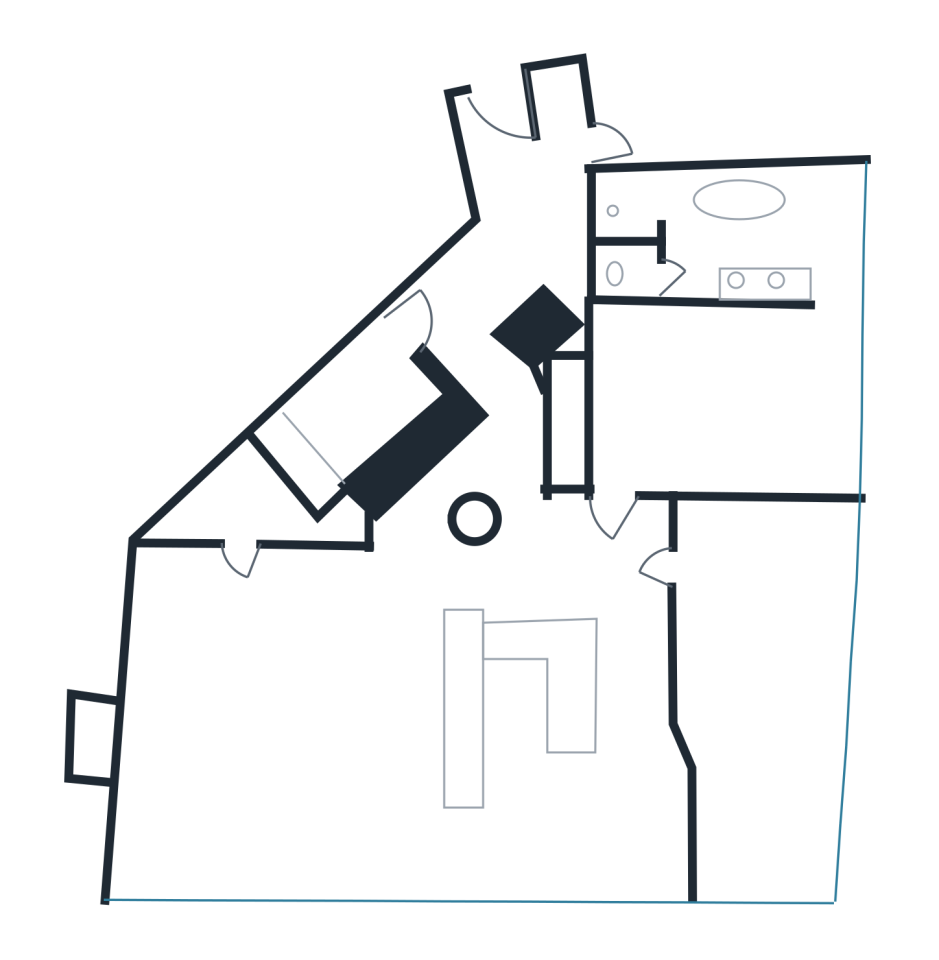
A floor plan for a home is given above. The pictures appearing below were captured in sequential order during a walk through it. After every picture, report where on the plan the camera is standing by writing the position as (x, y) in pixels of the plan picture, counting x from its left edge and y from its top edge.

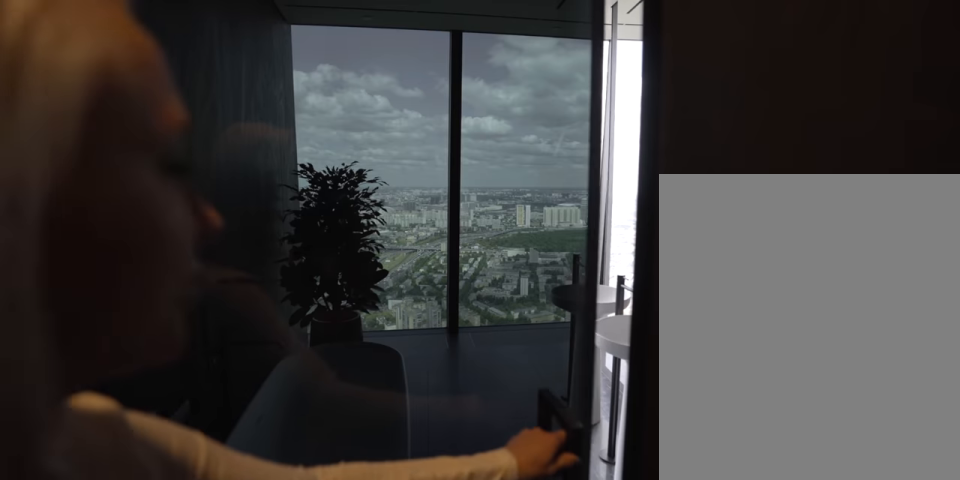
(617, 207)
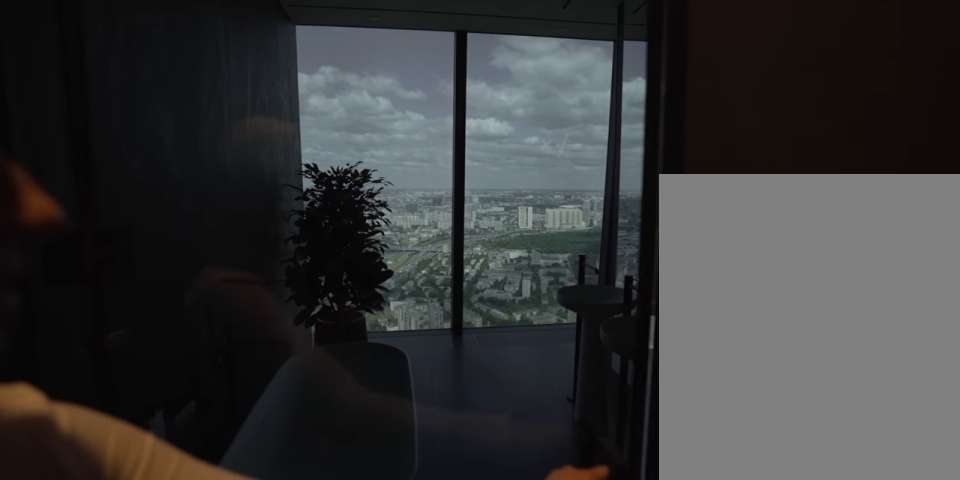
(615, 207)
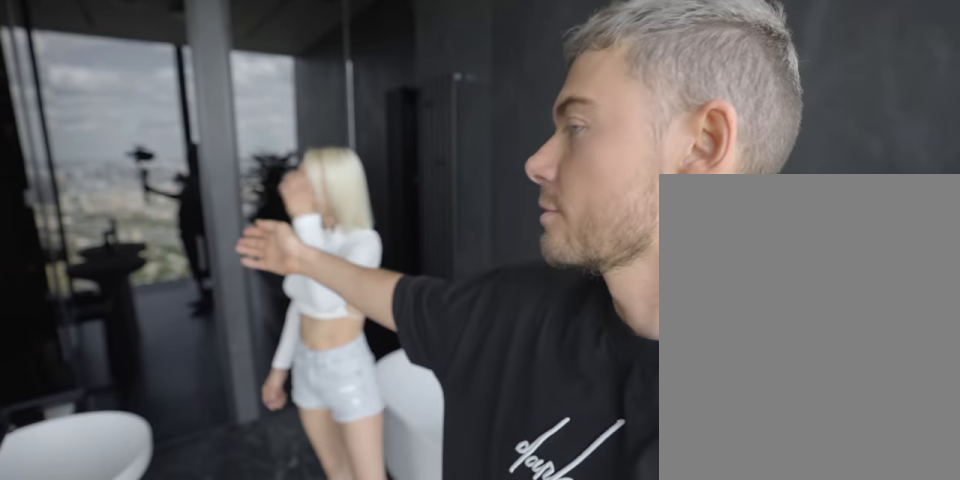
(721, 249)
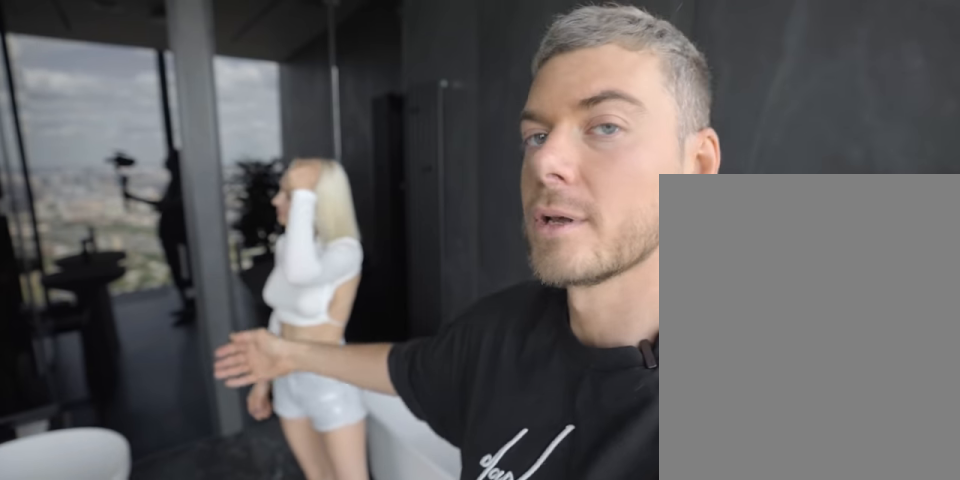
(722, 250)
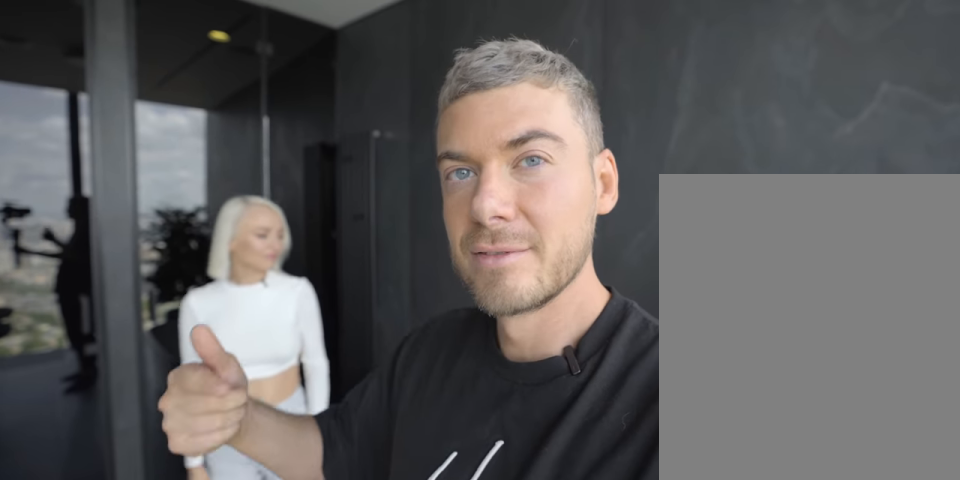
(722, 250)
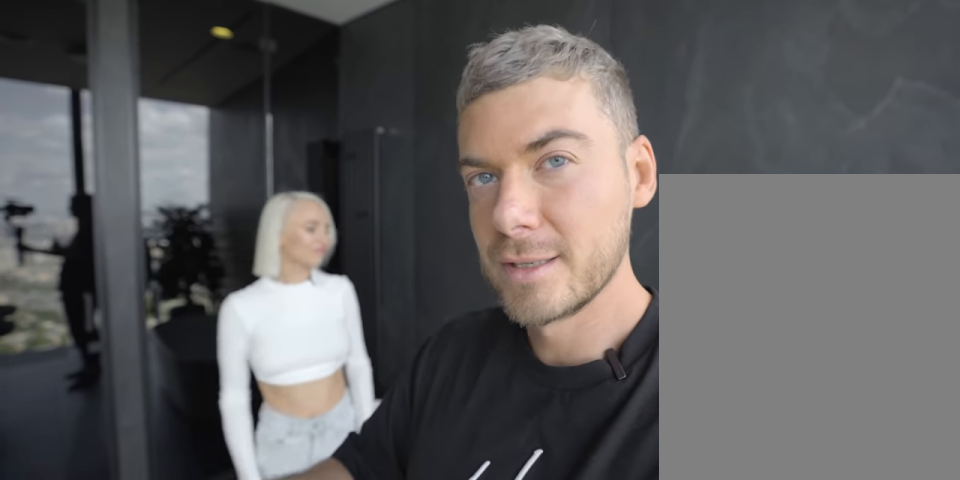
(722, 250)
